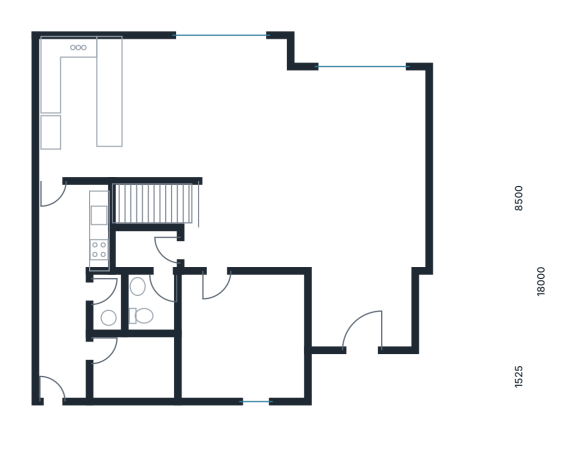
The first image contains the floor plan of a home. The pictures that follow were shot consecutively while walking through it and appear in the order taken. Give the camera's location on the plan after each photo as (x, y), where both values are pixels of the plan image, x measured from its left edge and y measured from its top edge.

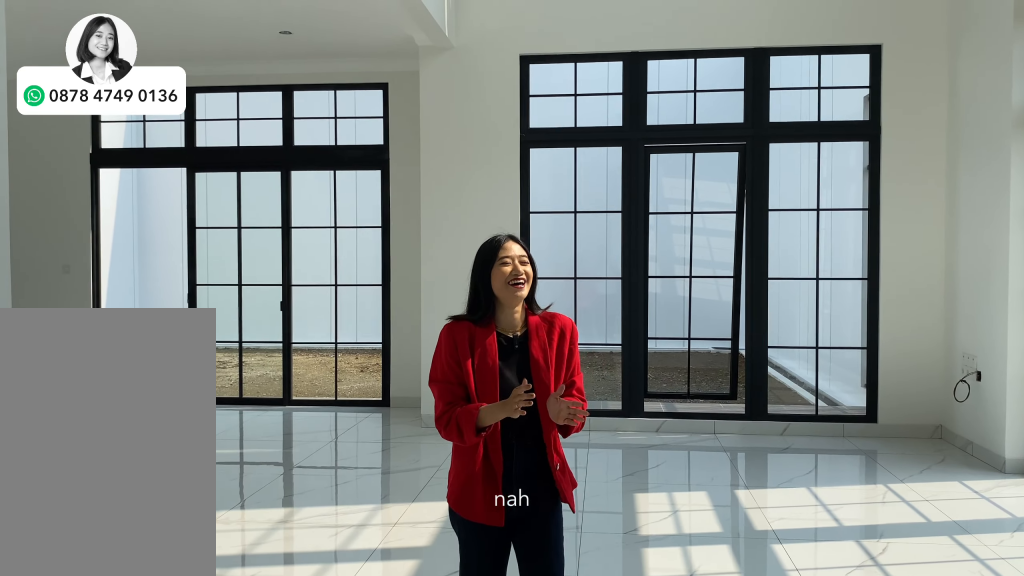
(352, 214)
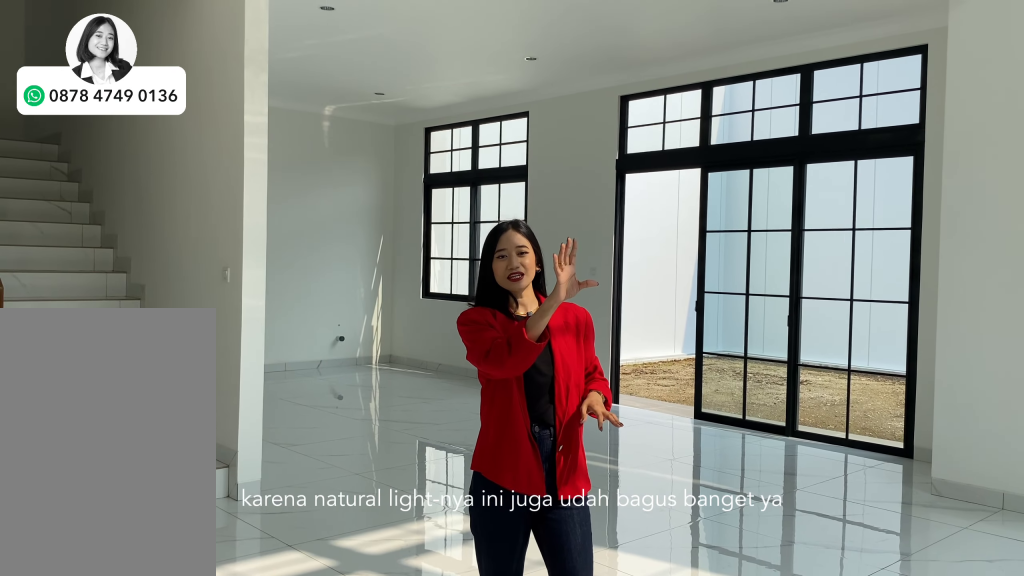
(352, 214)
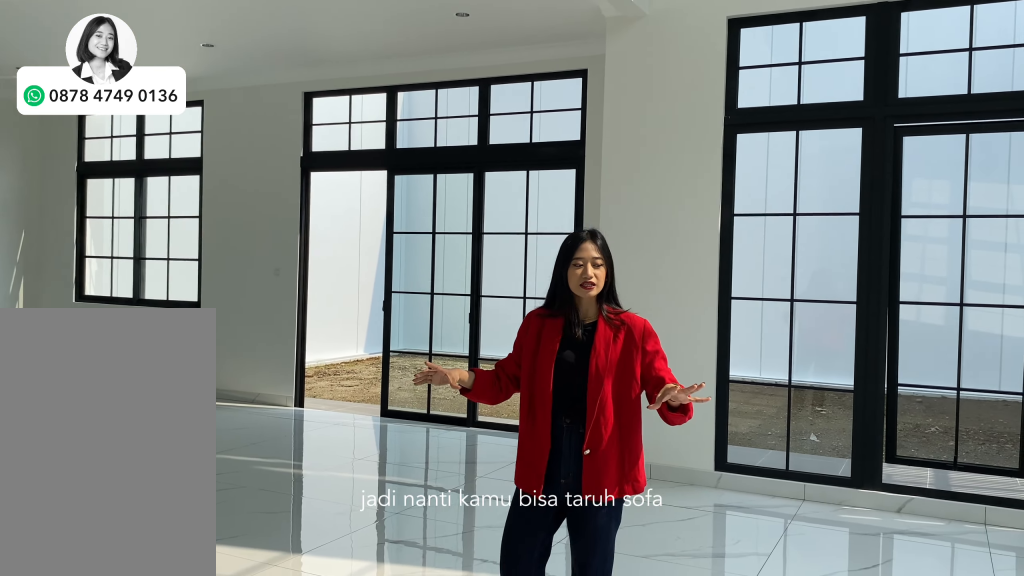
(352, 214)
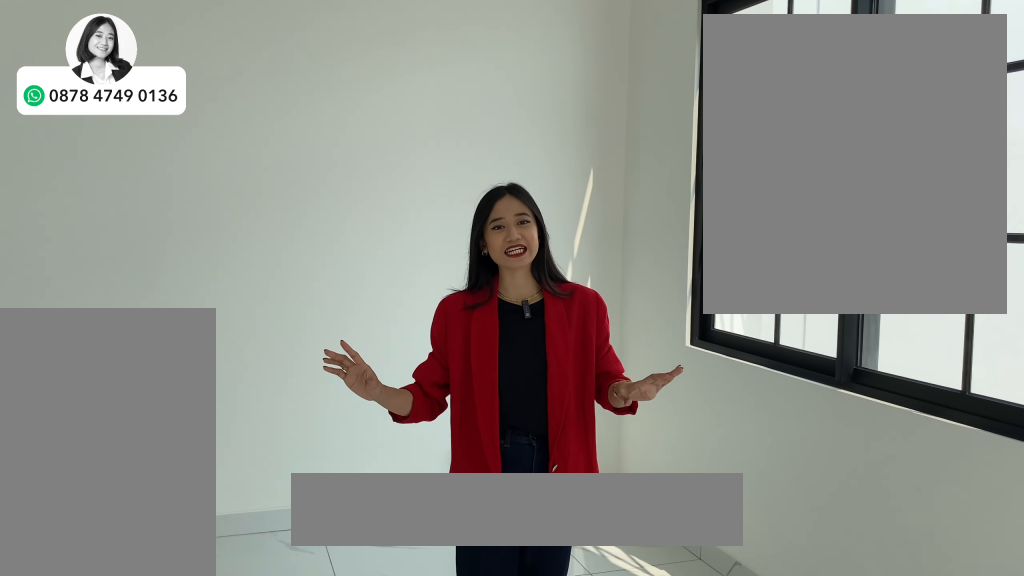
(100, 105)
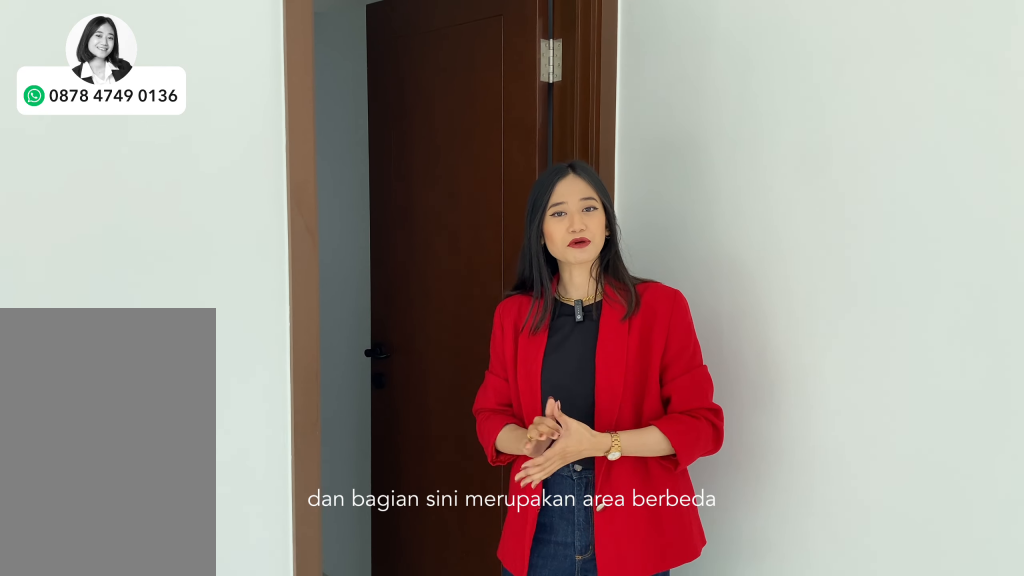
(100, 107)
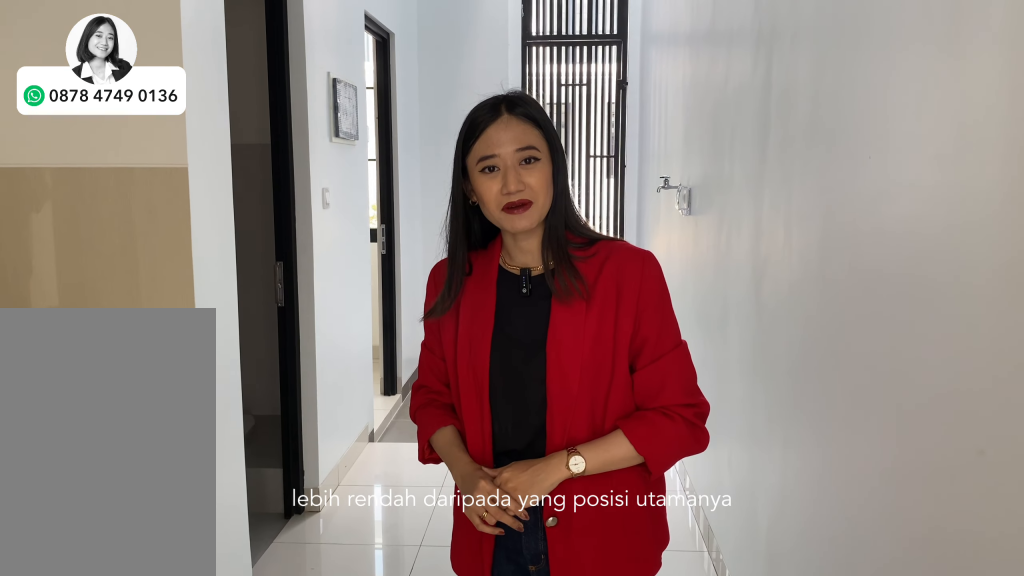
(74, 230)
